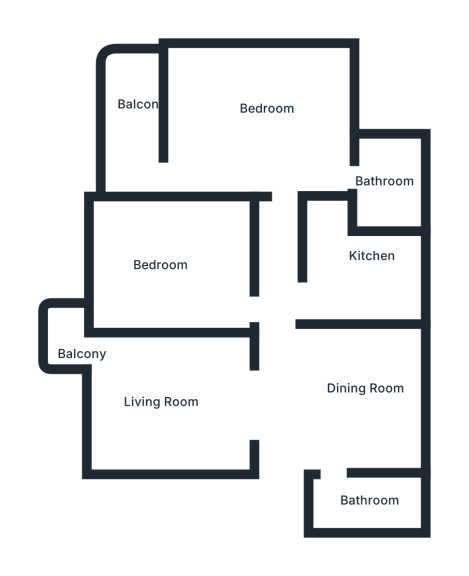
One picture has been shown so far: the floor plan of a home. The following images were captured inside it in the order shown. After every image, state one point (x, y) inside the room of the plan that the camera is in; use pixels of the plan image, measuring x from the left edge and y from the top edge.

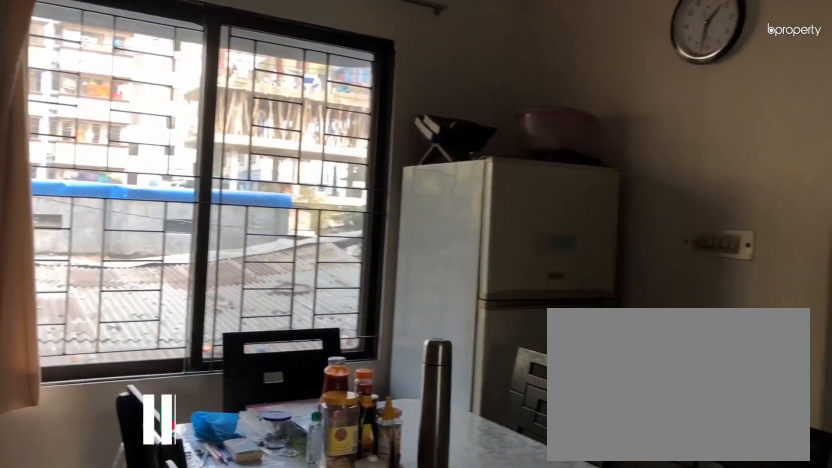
(336, 391)
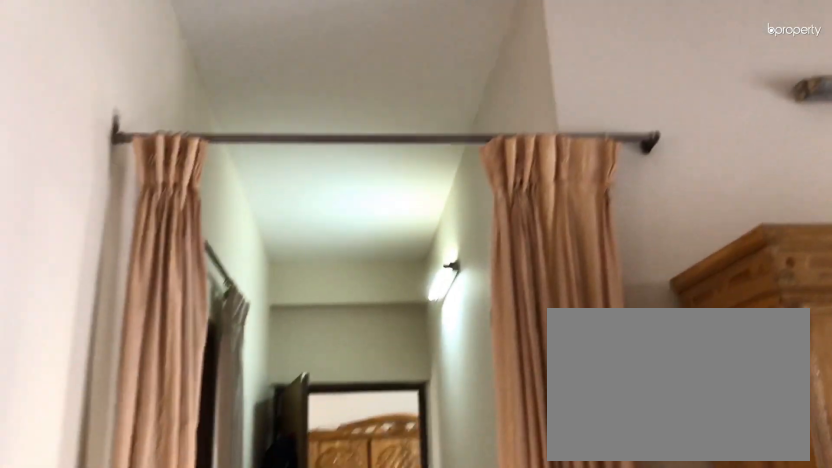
(336, 391)
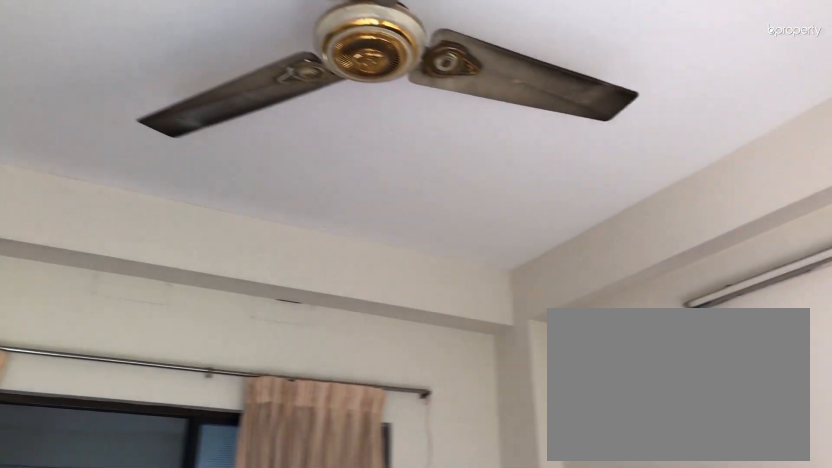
(161, 398)
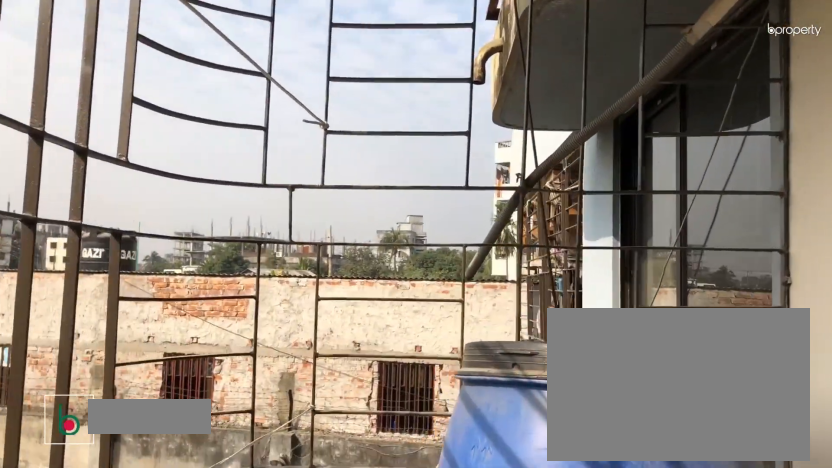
(64, 333)
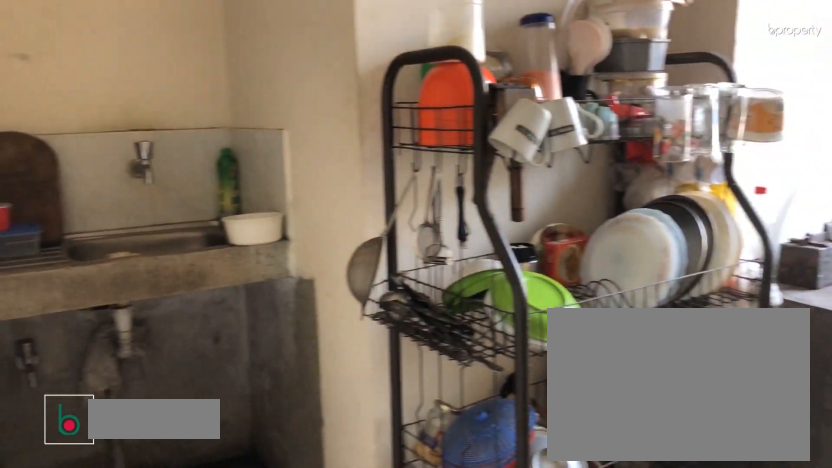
(350, 283)
